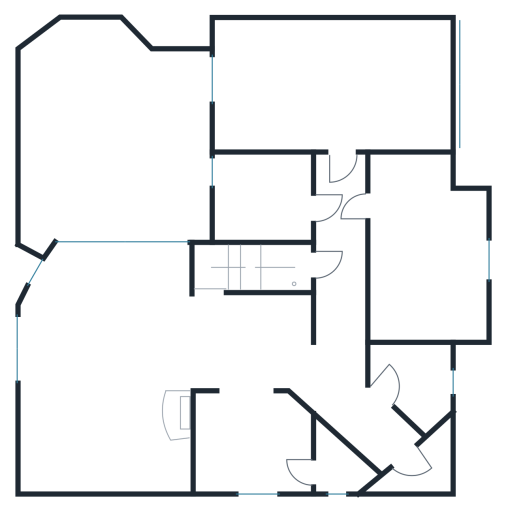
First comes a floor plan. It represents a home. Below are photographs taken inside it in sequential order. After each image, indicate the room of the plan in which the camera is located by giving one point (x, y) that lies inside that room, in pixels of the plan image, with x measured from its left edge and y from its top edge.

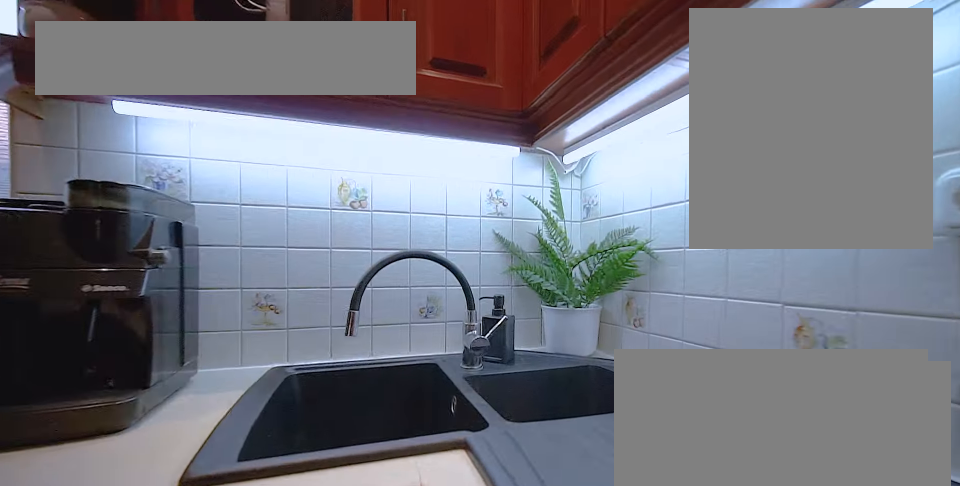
(250, 443)
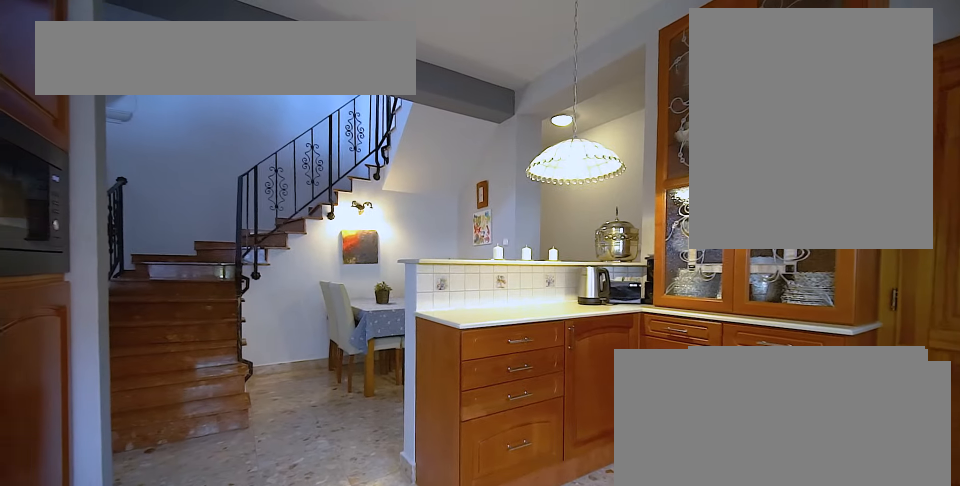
(250, 443)
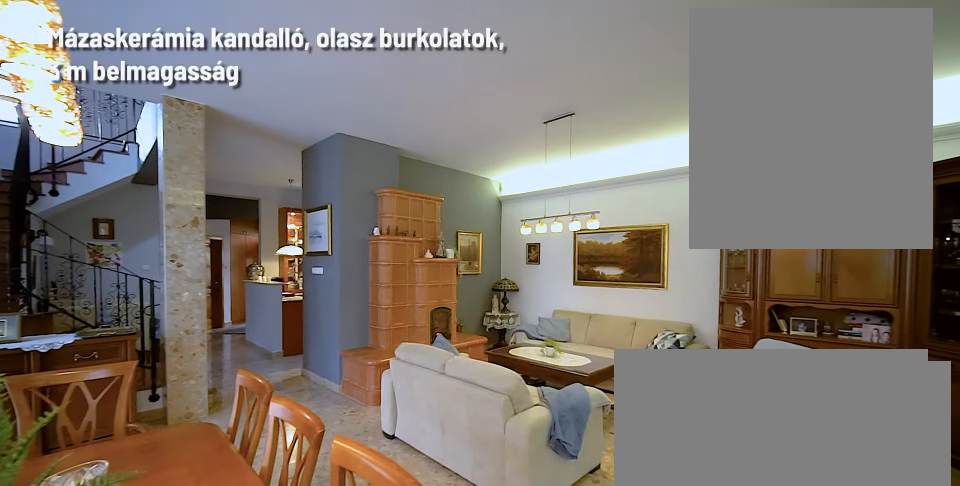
(106, 375)
